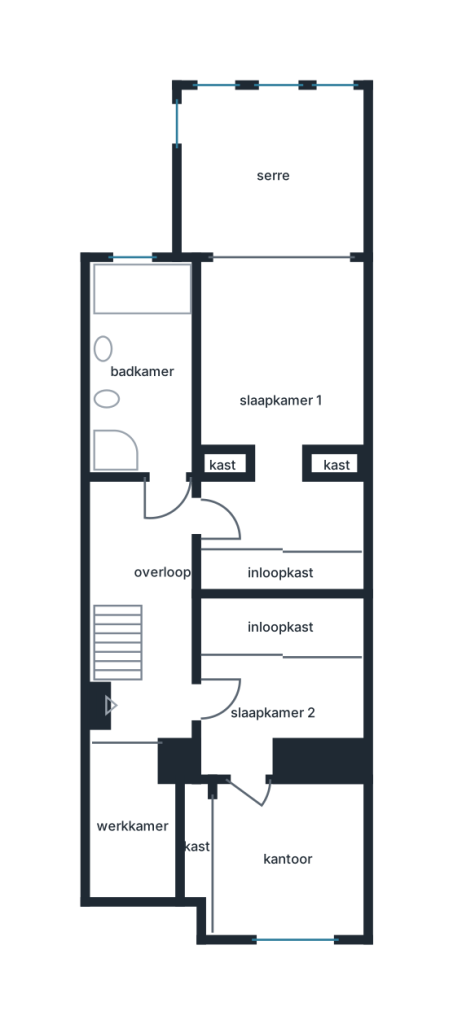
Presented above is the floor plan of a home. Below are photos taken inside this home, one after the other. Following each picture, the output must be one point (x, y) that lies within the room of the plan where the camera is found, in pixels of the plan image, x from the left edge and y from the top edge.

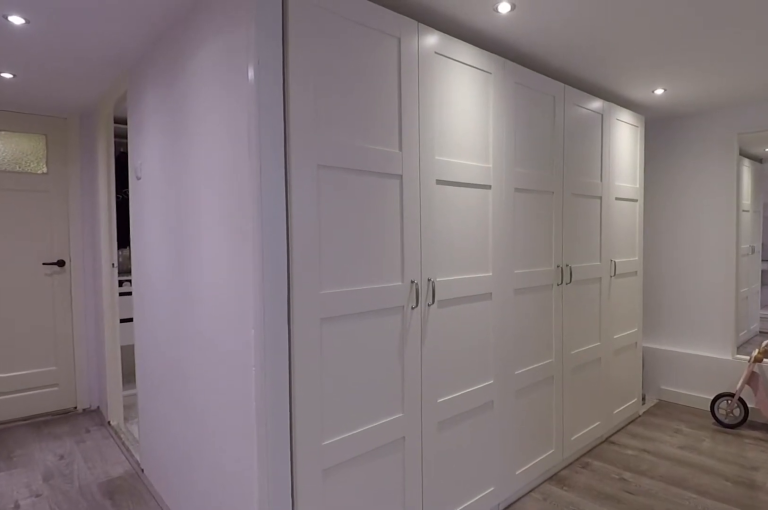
(273, 709)
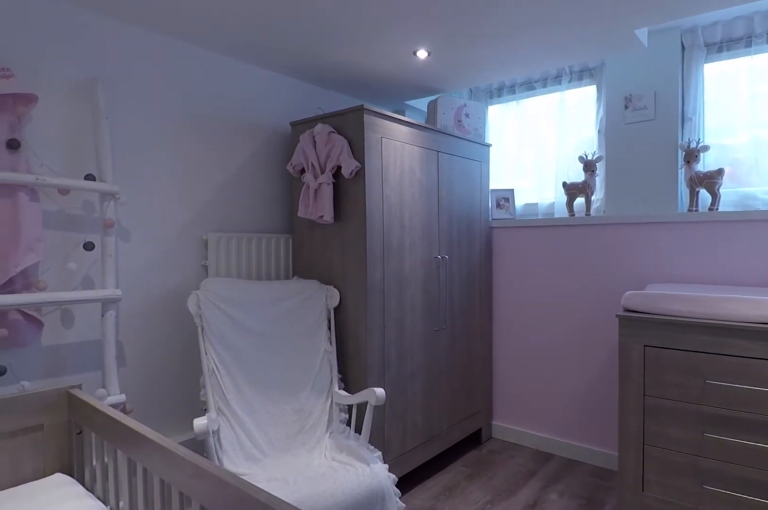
(288, 859)
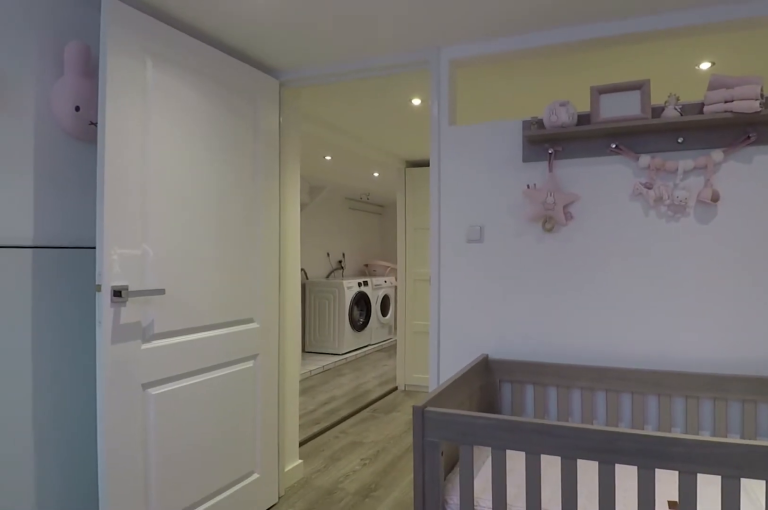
(288, 859)
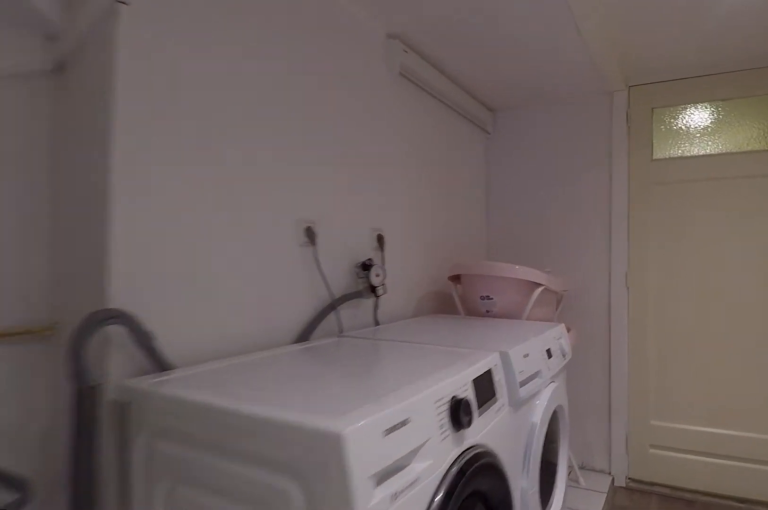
(152, 622)
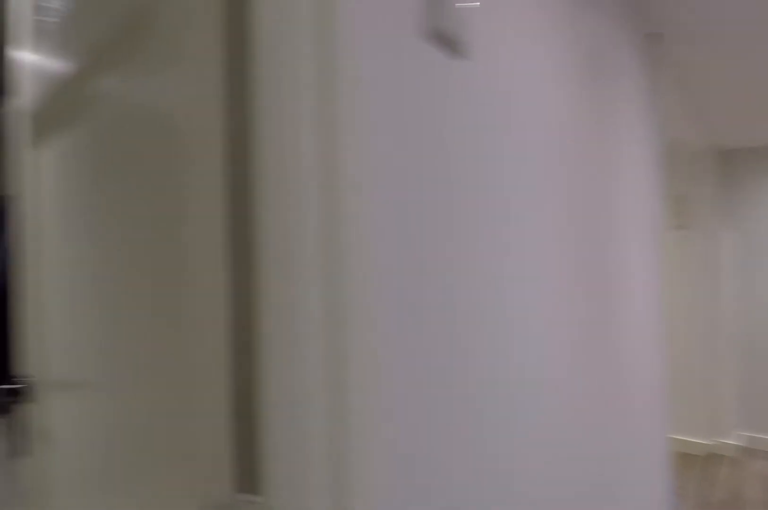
(152, 623)
